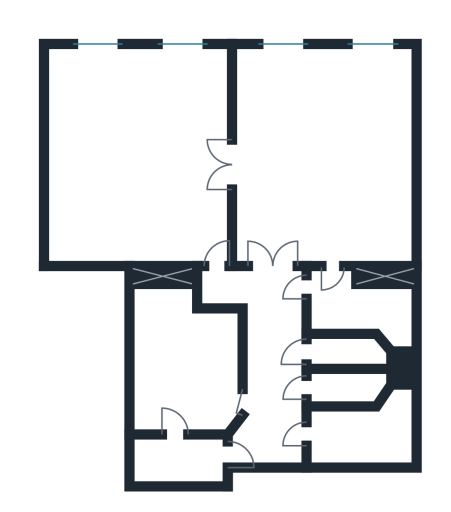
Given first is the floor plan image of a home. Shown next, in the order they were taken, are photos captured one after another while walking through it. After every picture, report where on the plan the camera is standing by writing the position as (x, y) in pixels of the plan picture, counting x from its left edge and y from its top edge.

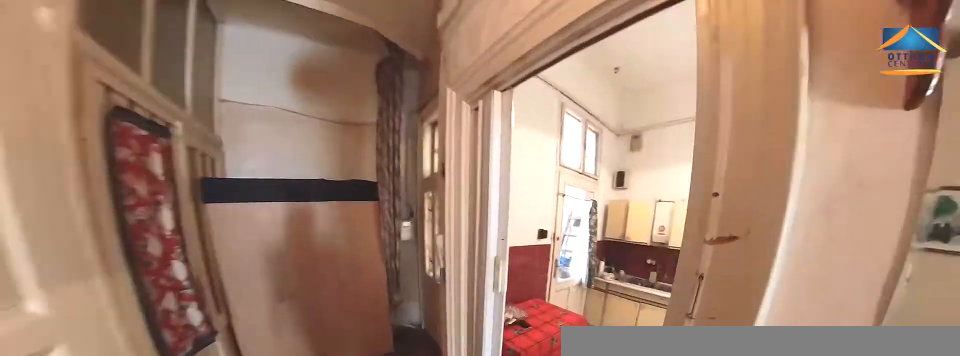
(284, 351)
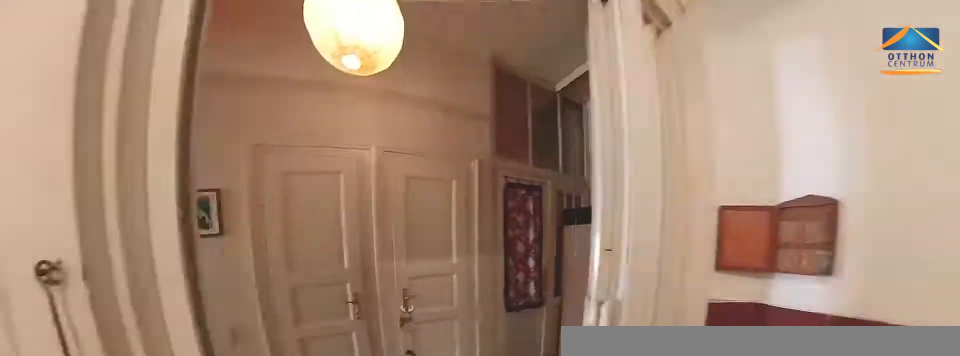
(215, 371)
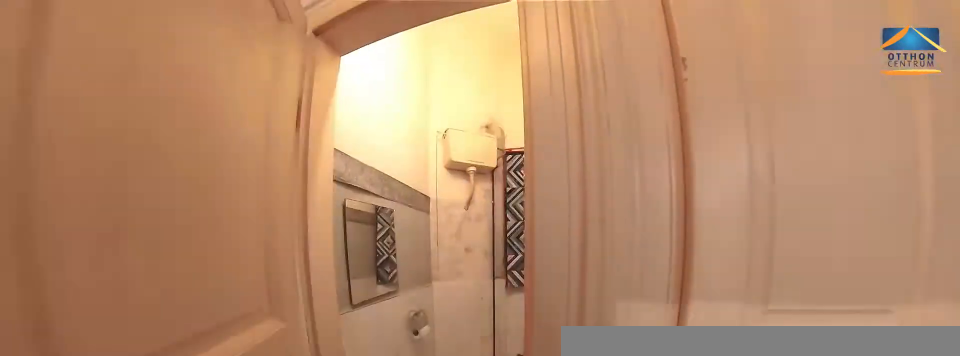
(273, 356)
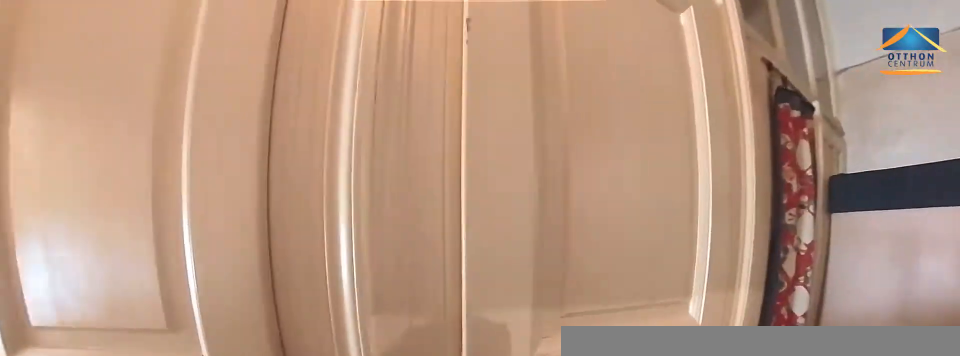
(285, 359)
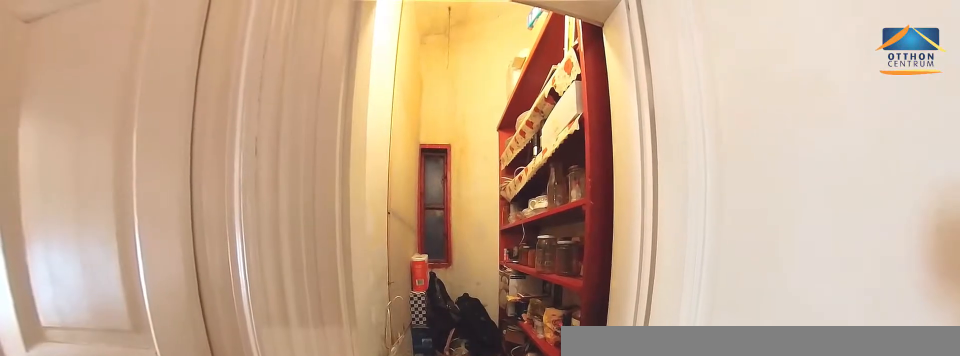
(285, 386)
